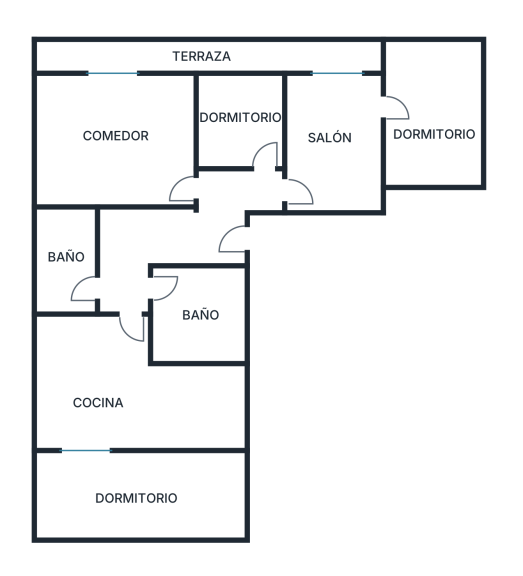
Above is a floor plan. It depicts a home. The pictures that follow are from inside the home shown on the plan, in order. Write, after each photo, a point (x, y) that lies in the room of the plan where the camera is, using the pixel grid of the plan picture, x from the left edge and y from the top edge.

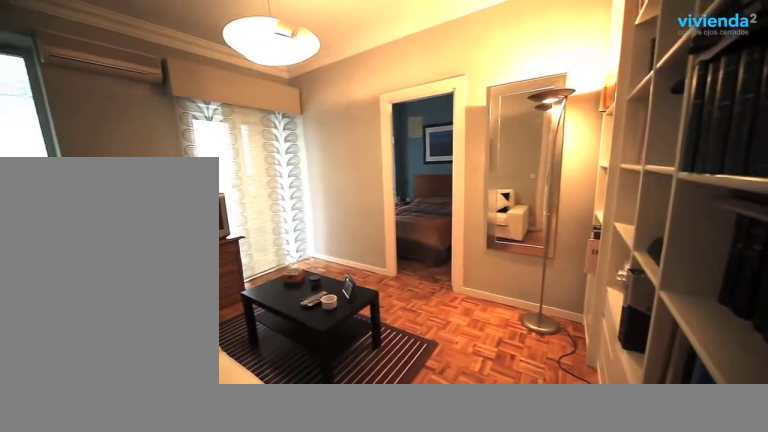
(352, 178)
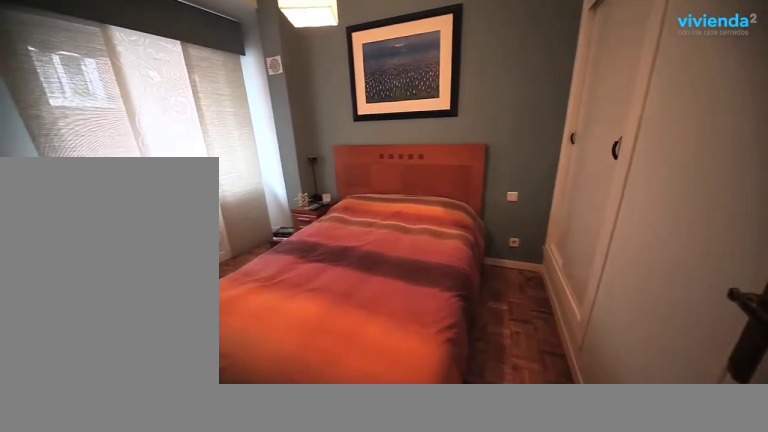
(429, 90)
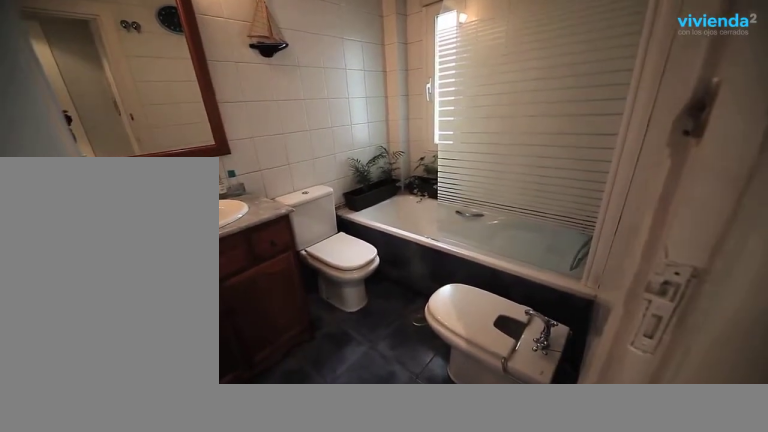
(216, 333)
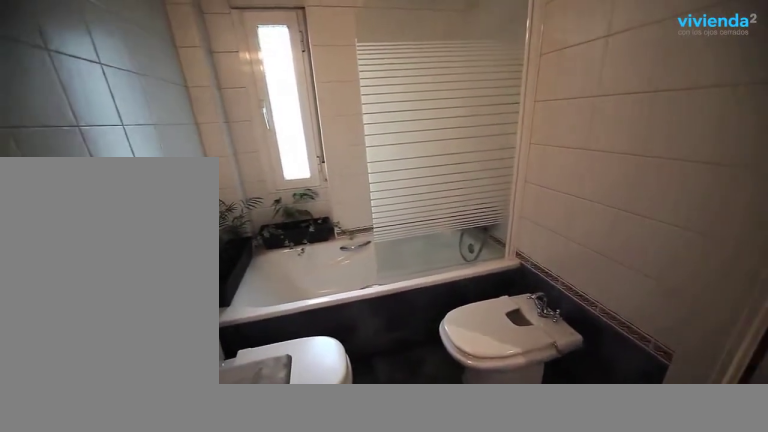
(223, 315)
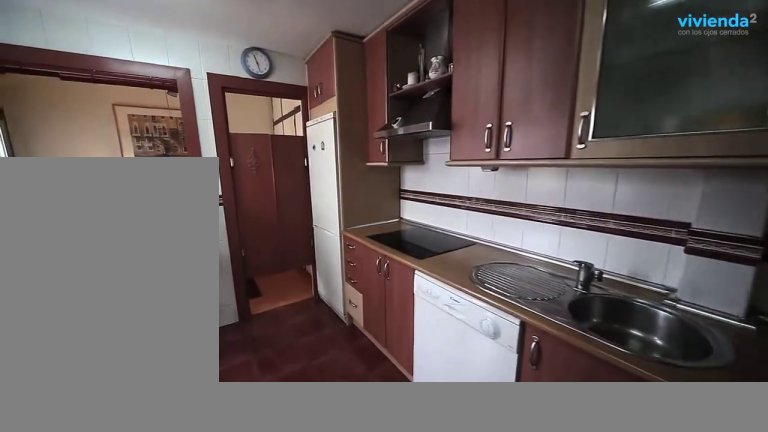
(67, 367)
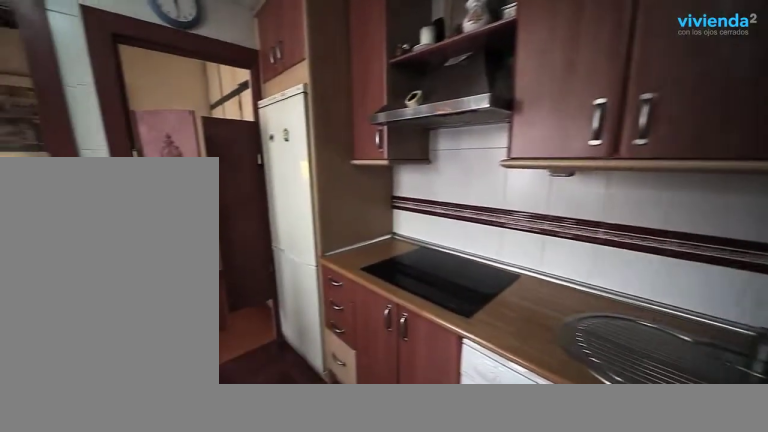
(67, 367)
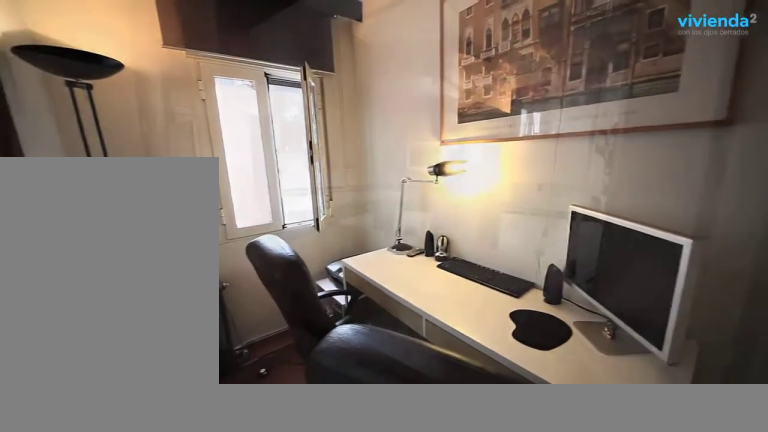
(74, 498)
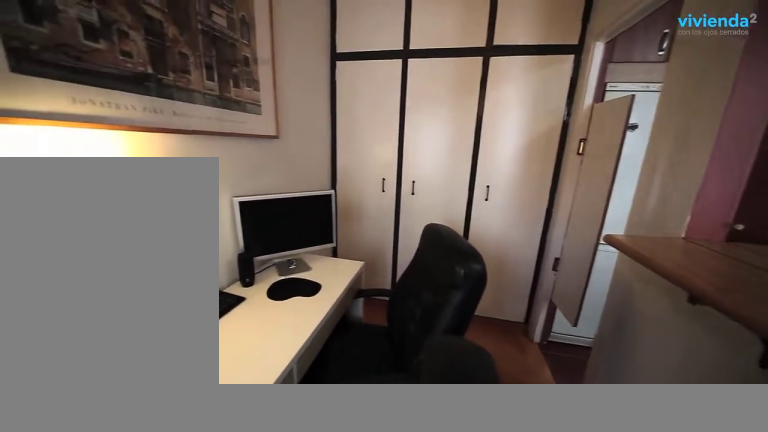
(74, 499)
